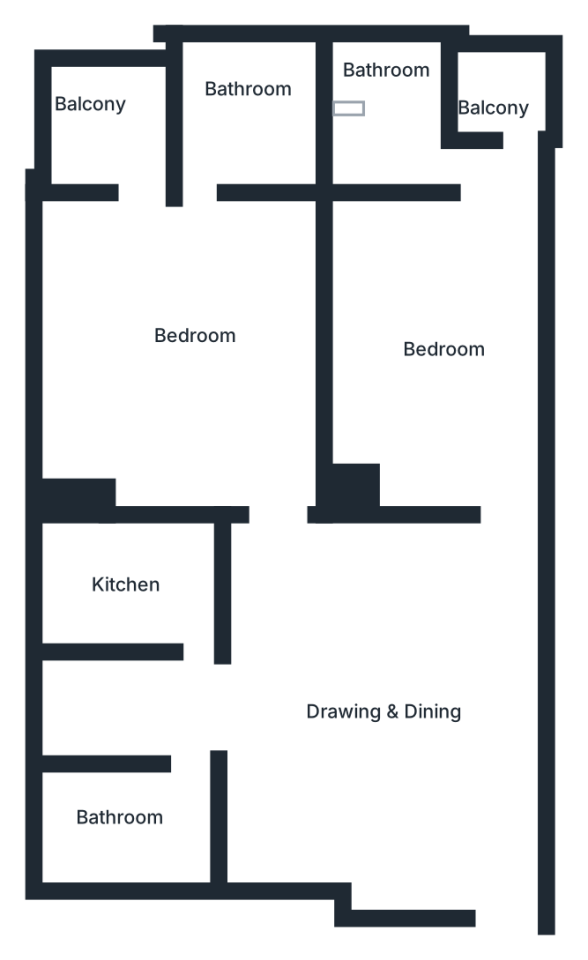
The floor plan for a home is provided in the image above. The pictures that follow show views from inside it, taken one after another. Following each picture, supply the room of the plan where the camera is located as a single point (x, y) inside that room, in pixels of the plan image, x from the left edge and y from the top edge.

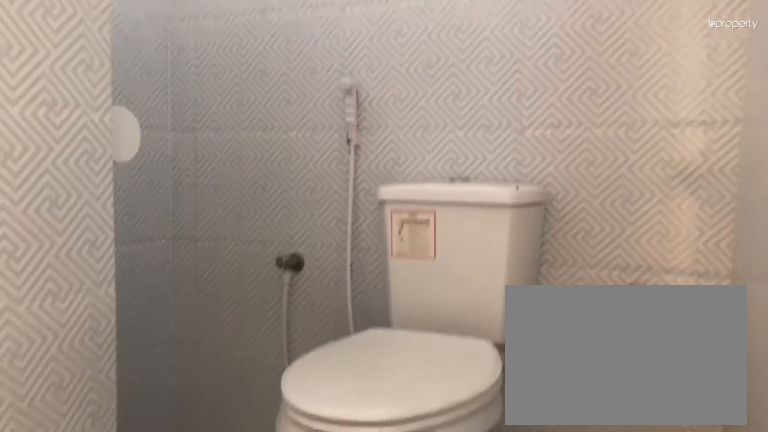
(397, 128)
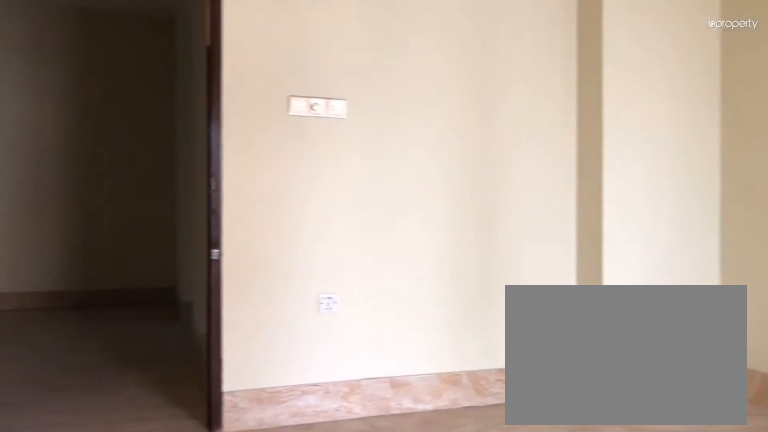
(173, 318)
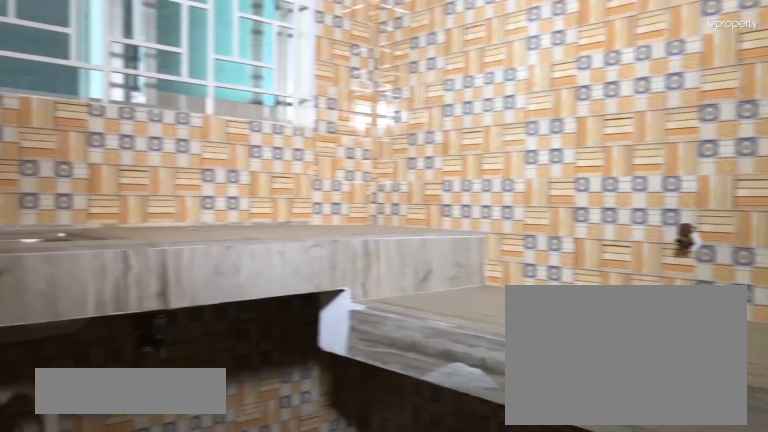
(150, 588)
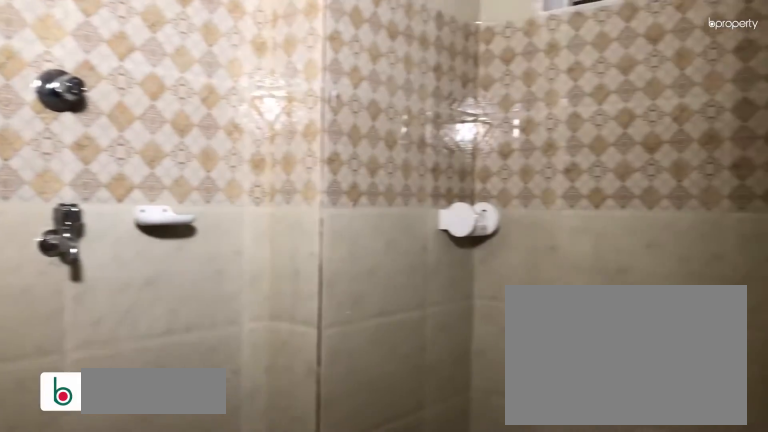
(132, 811)
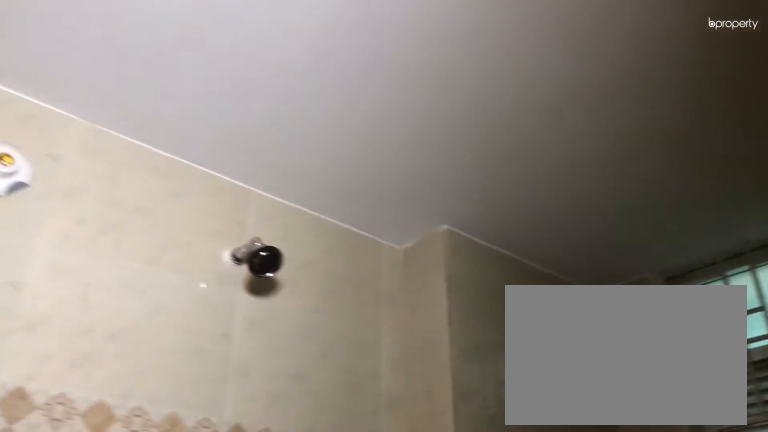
(132, 811)
